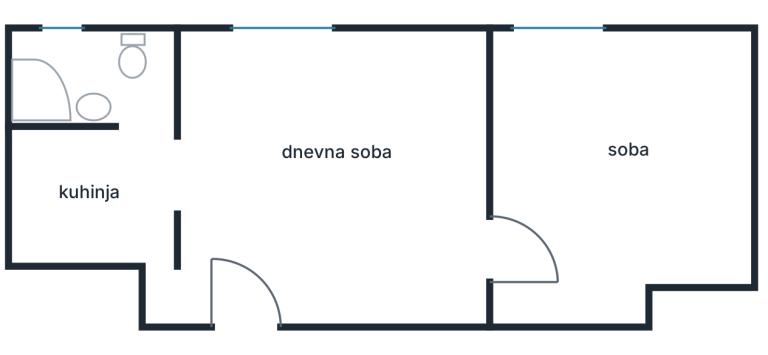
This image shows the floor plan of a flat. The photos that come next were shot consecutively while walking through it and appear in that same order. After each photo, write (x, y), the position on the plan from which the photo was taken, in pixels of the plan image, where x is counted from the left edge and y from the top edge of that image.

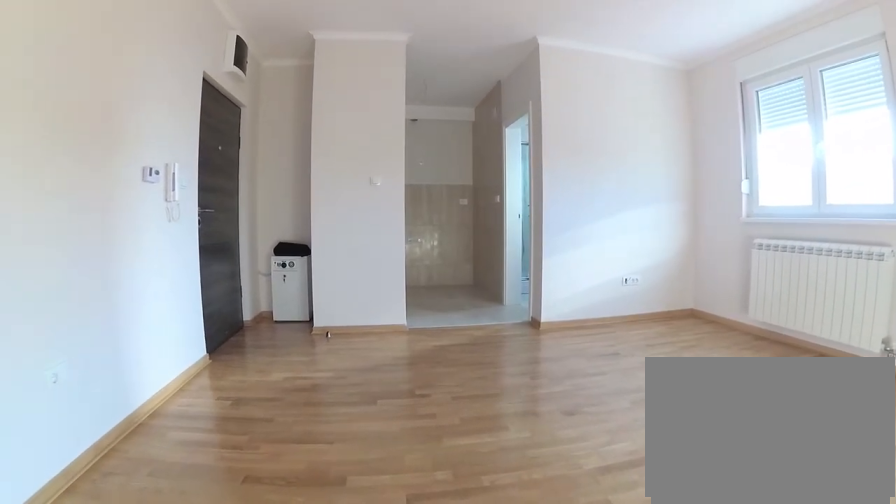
(480, 239)
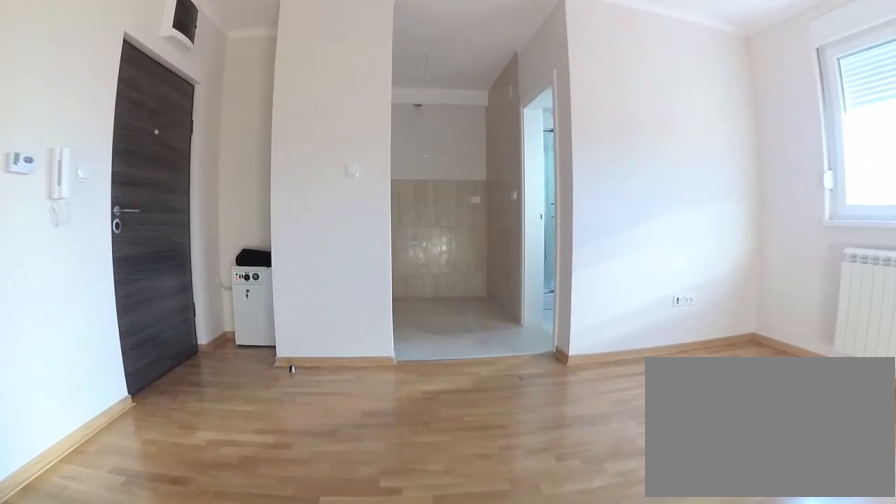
(417, 223)
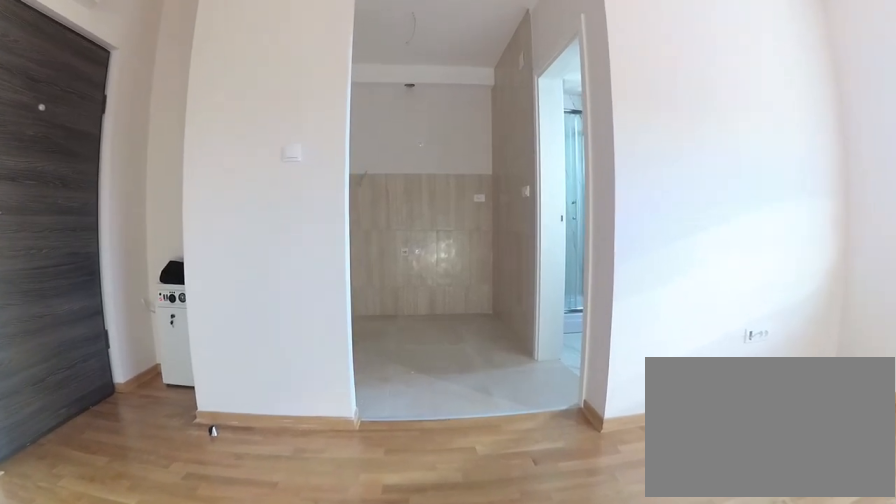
(354, 207)
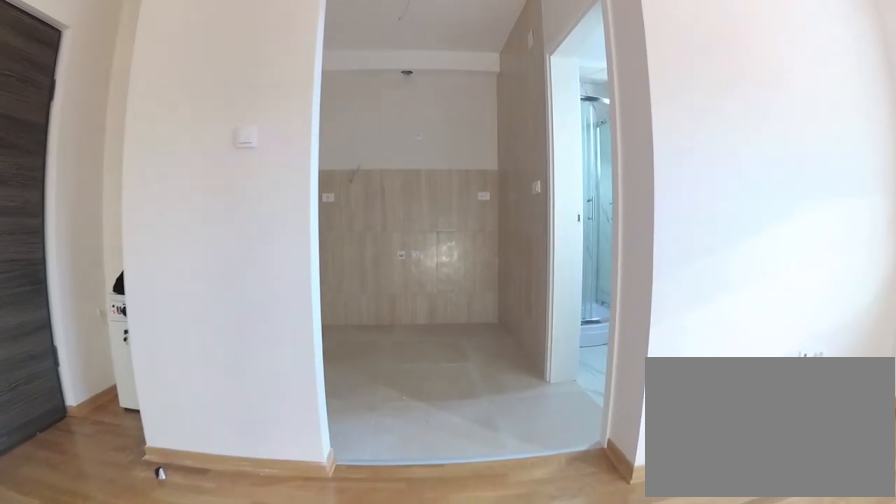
(324, 198)
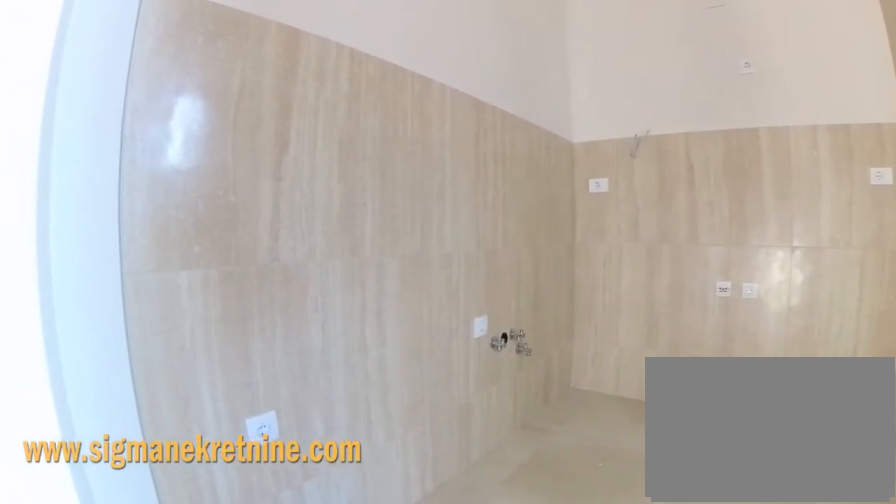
(165, 159)
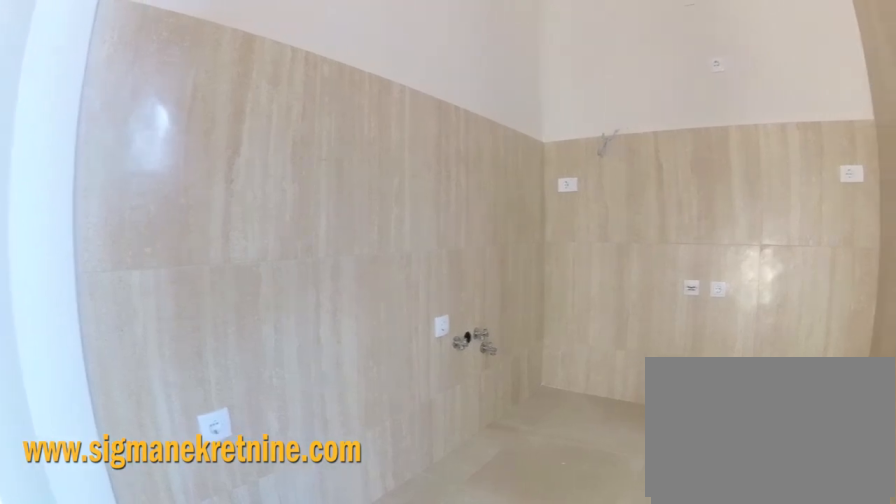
(166, 160)
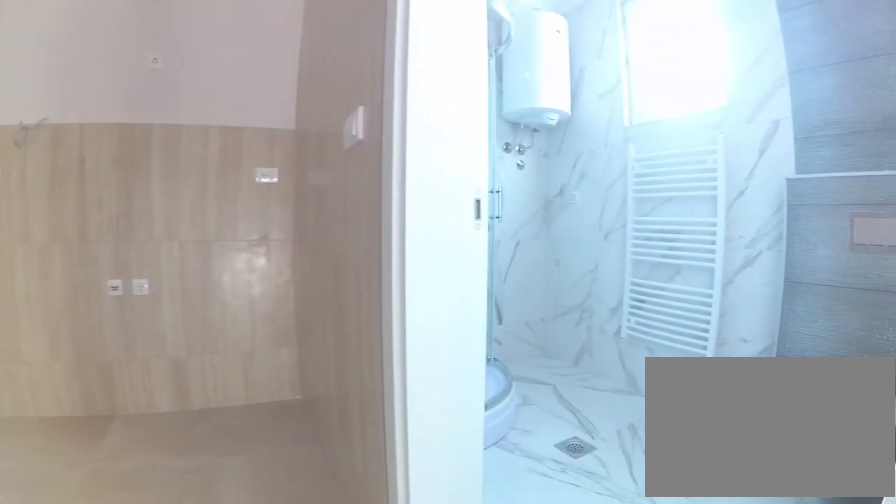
(164, 177)
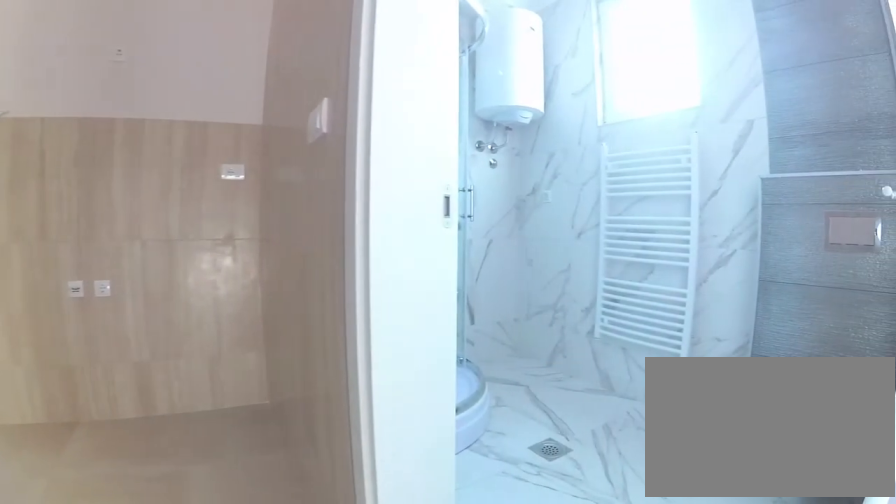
(162, 175)
